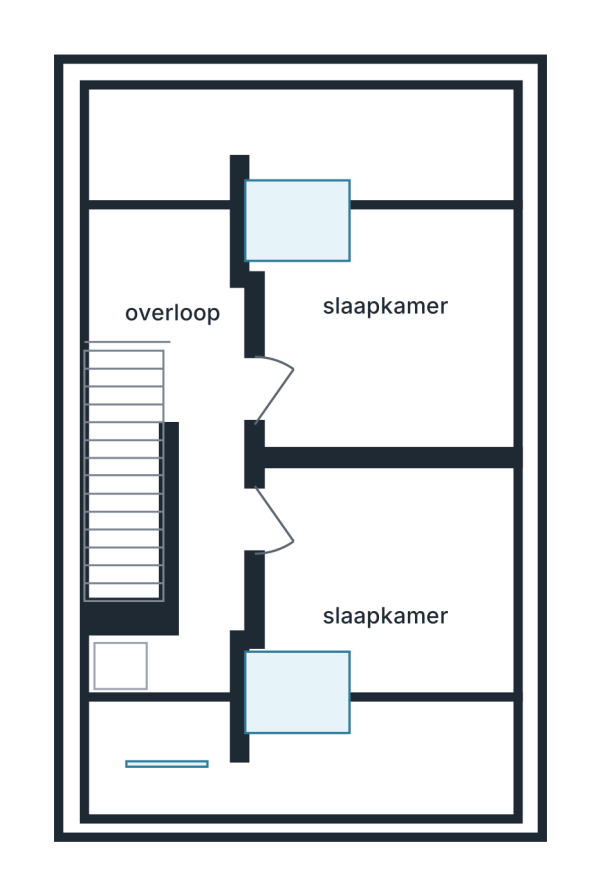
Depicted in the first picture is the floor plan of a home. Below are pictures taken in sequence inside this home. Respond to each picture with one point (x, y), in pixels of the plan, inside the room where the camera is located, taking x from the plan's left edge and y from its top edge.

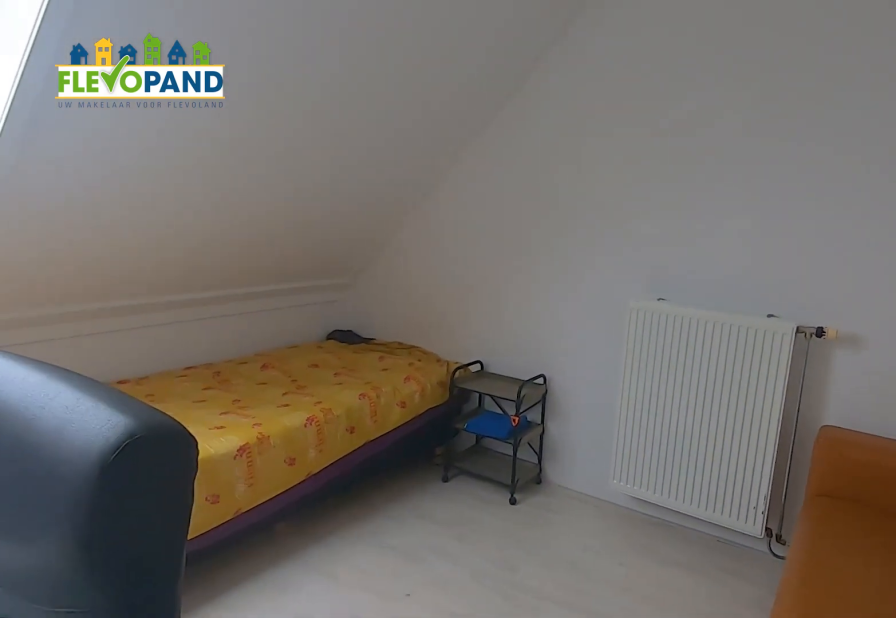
(389, 410)
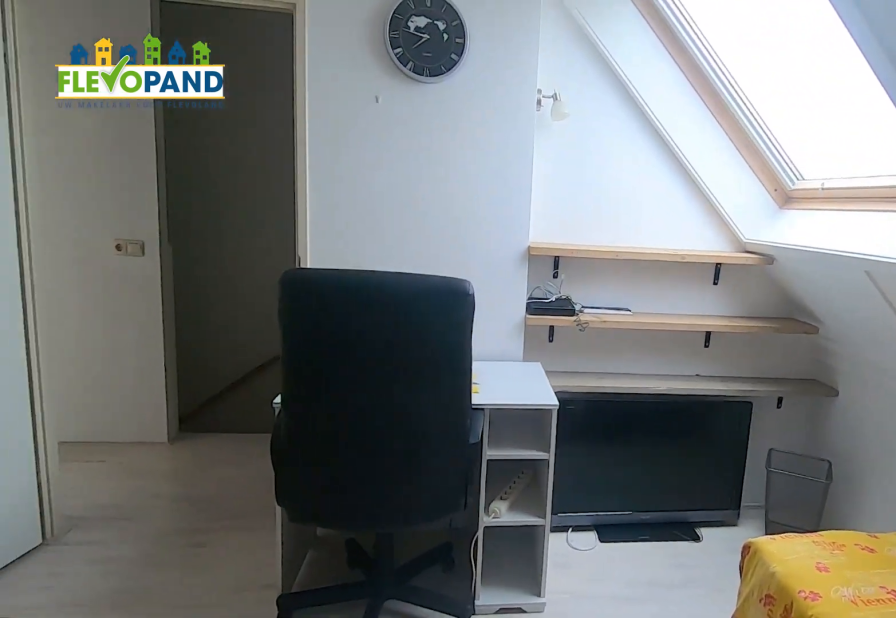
(389, 410)
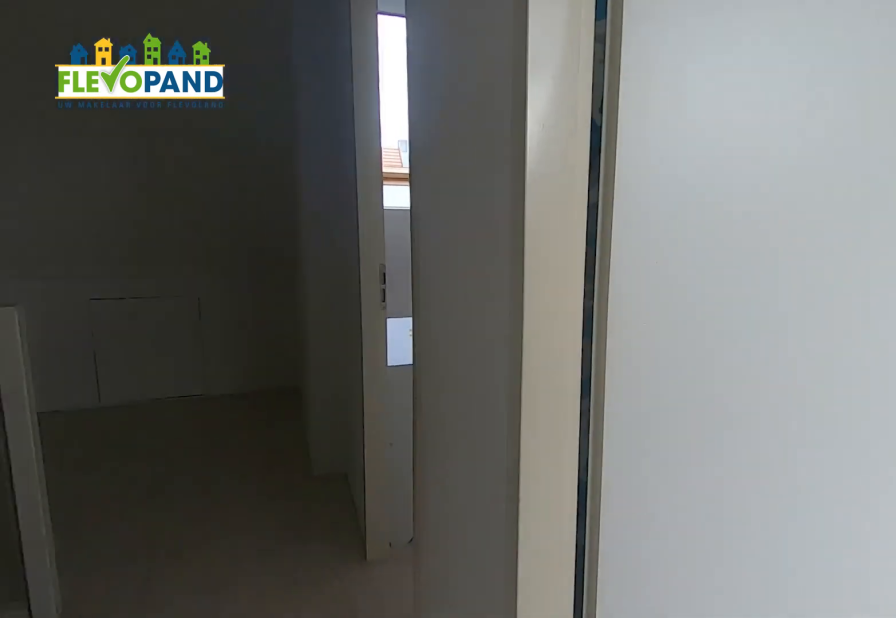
(125, 664)
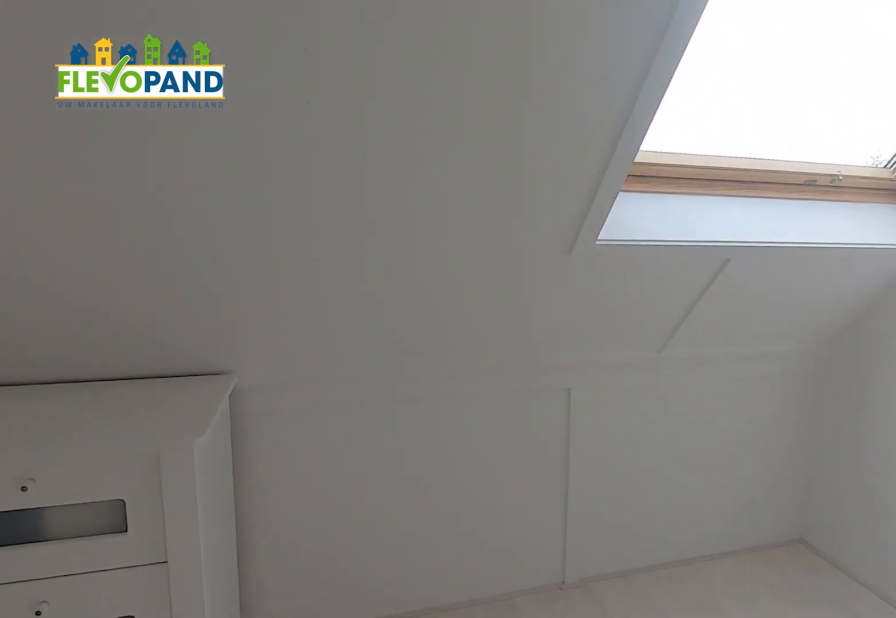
(381, 587)
